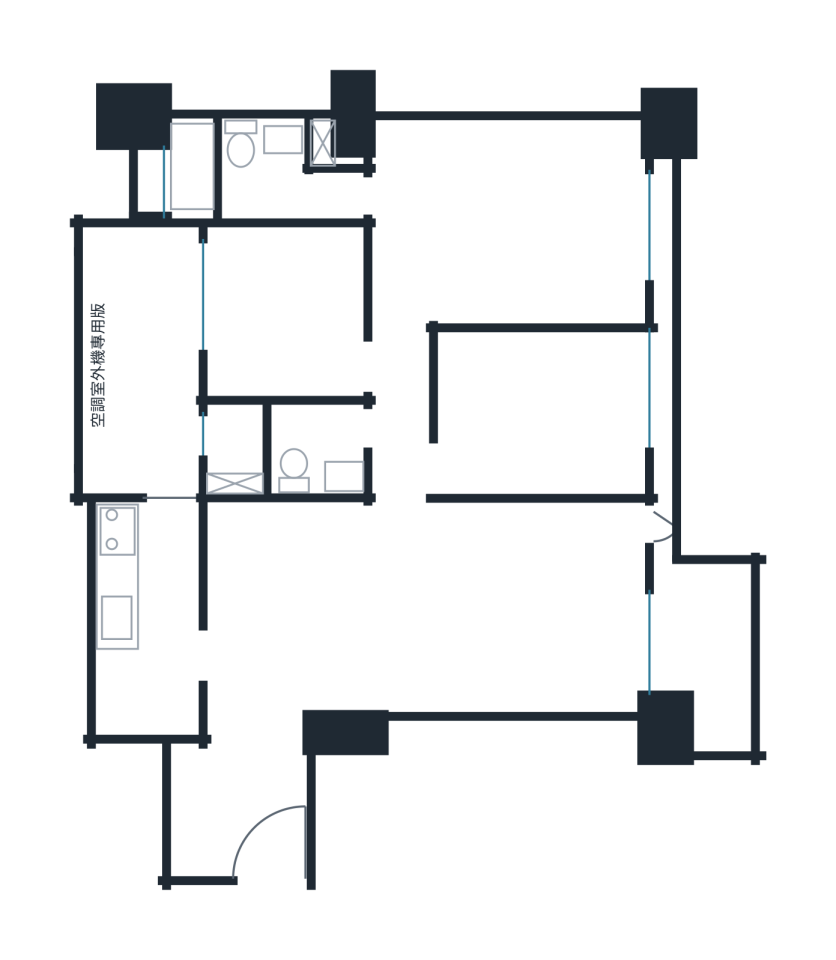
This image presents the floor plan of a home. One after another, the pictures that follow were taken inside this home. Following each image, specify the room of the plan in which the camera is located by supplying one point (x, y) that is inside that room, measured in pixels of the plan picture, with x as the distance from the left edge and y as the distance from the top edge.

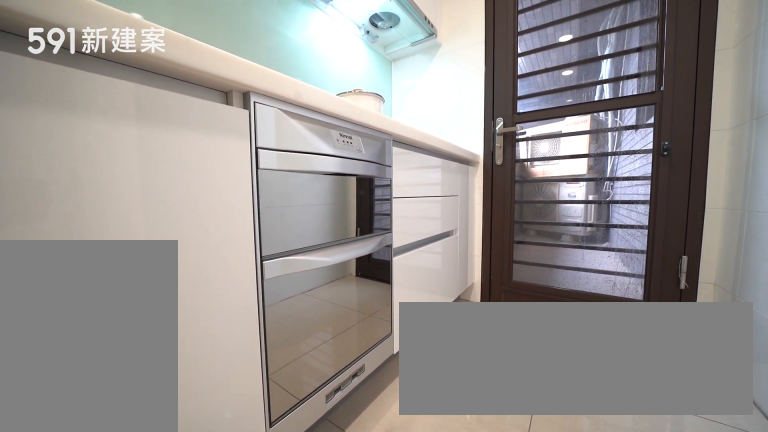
(148, 618)
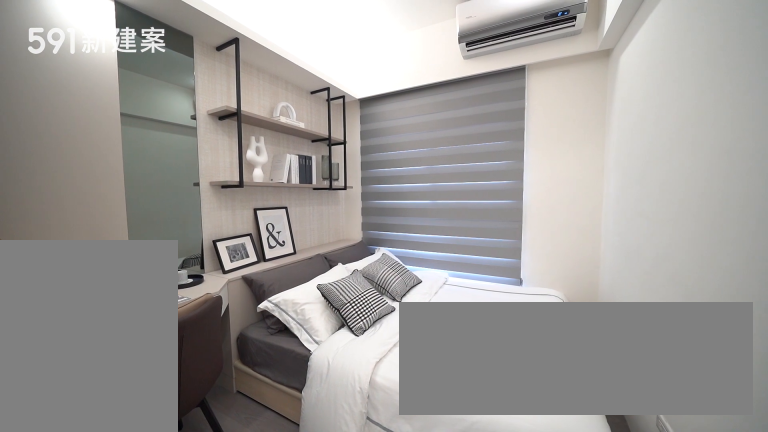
(546, 408)
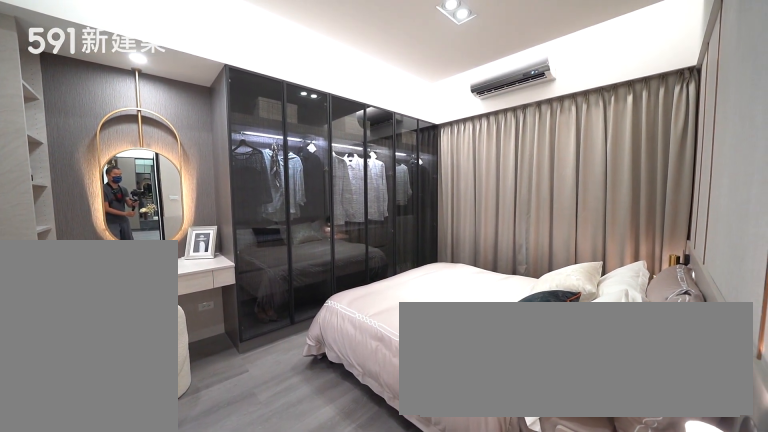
(517, 218)
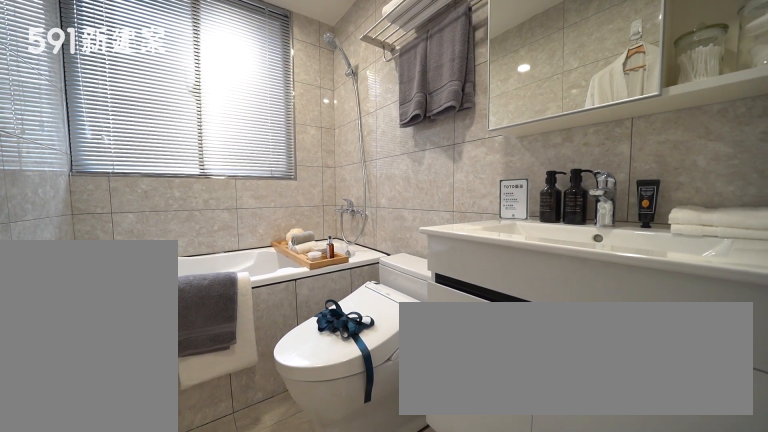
(260, 166)
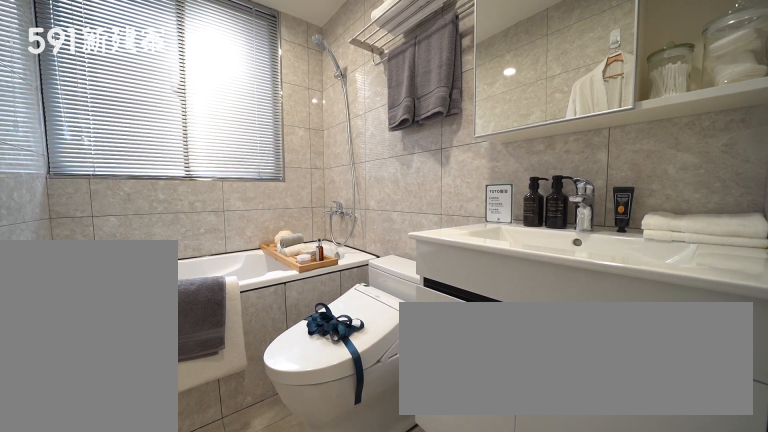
(260, 166)
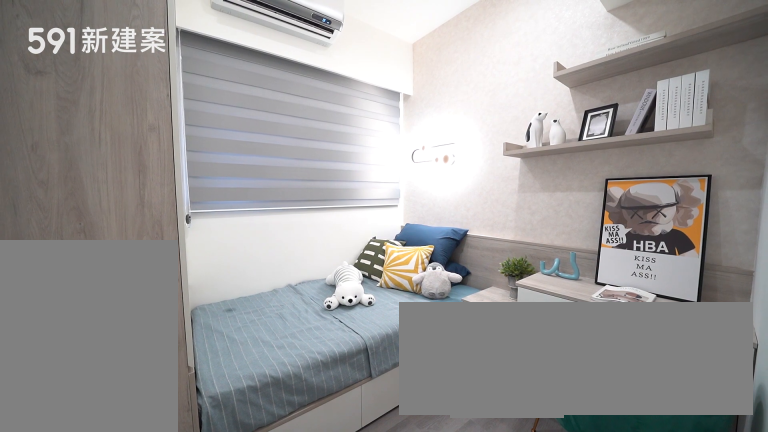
(277, 313)
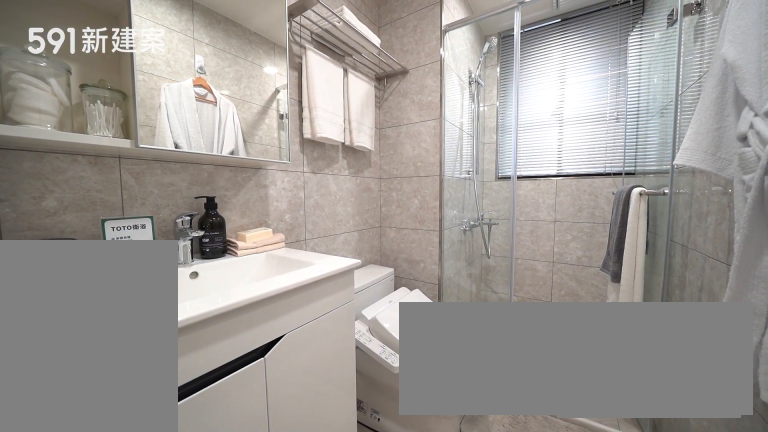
(282, 447)
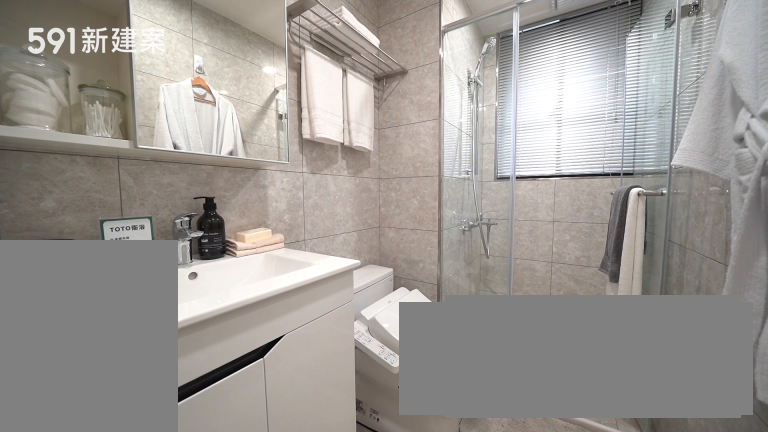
(282, 447)
